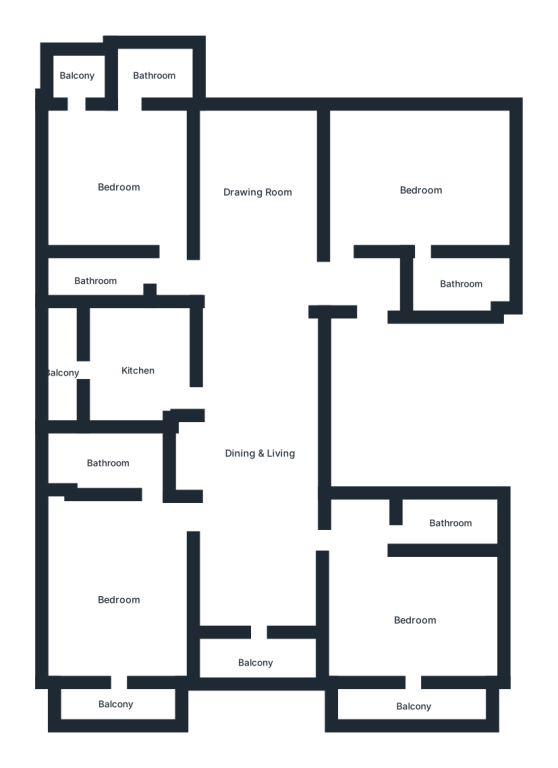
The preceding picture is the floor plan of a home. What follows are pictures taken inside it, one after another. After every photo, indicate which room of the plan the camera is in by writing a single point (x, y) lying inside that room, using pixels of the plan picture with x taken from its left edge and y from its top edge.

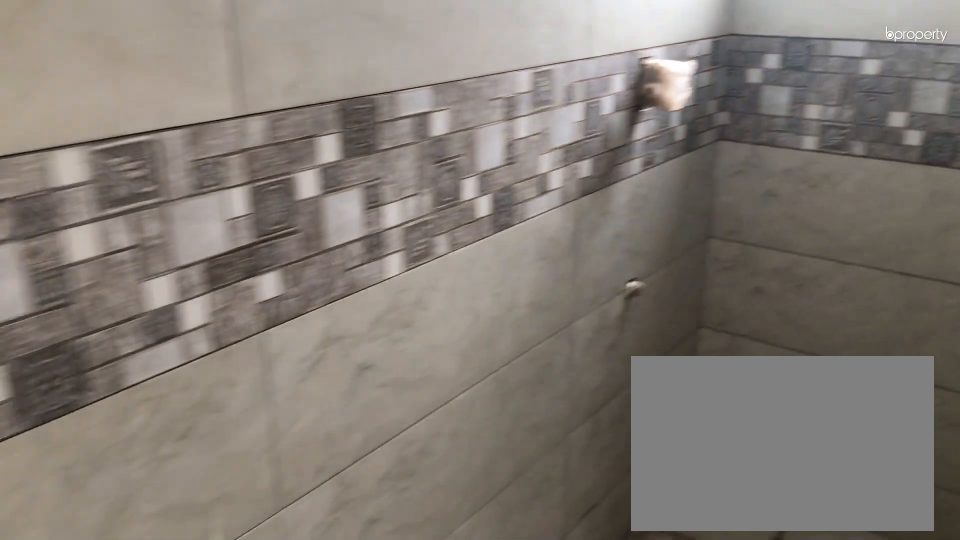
(98, 279)
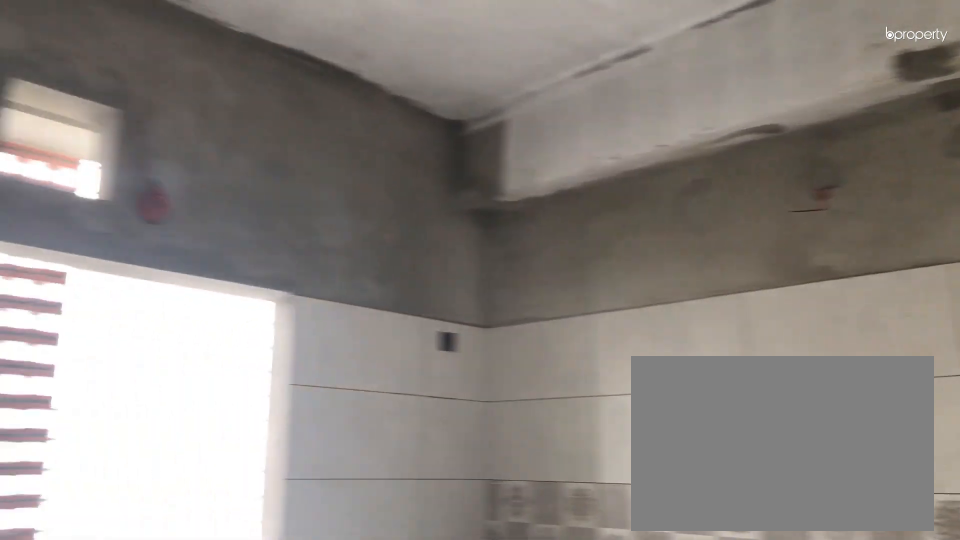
(137, 371)
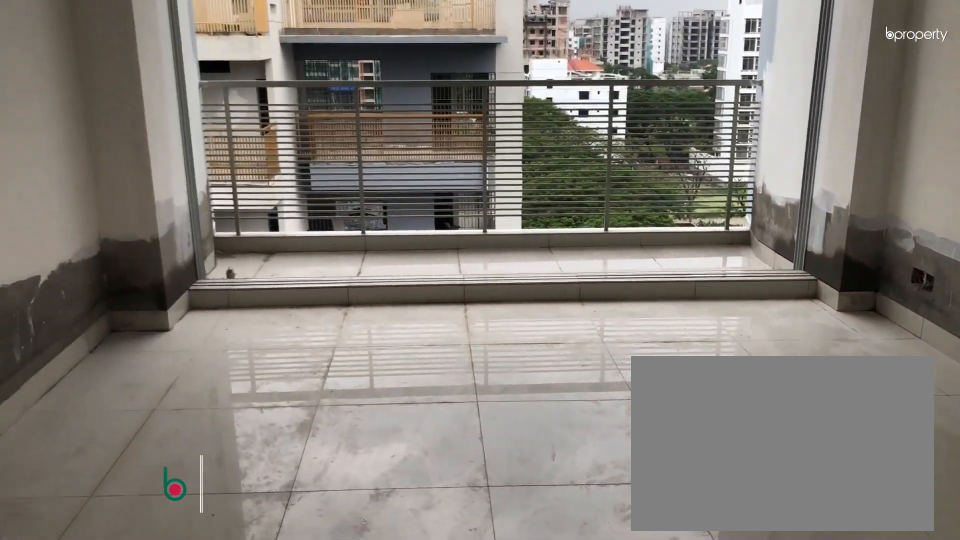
(118, 600)
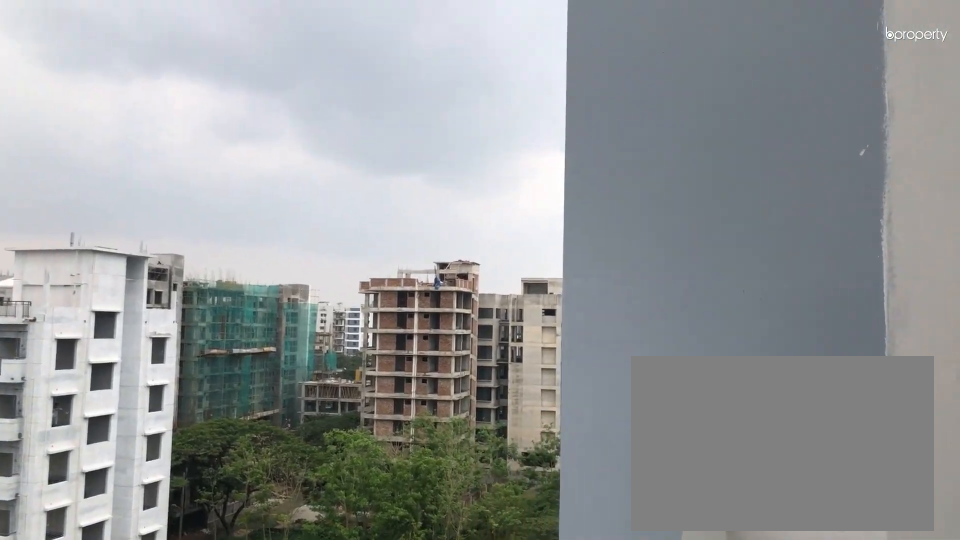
(116, 702)
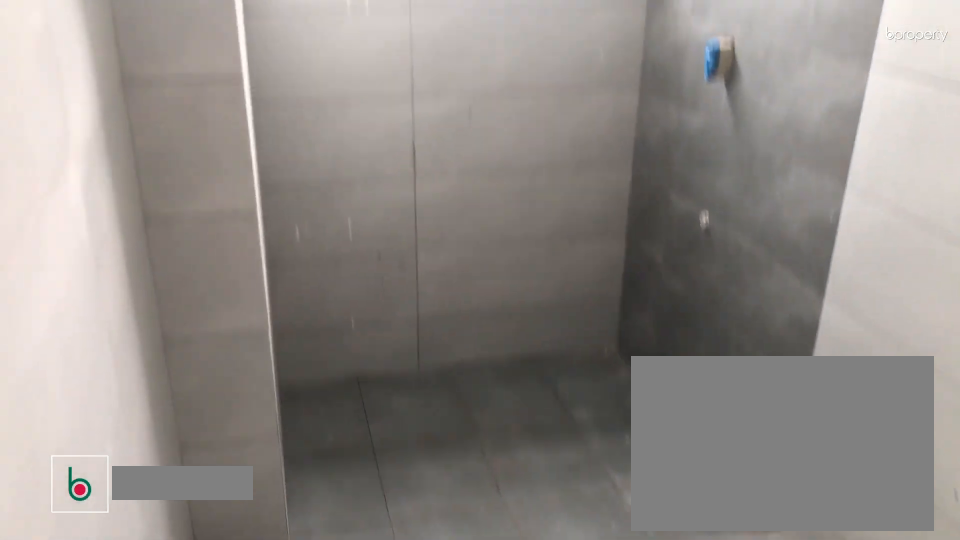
(109, 463)
